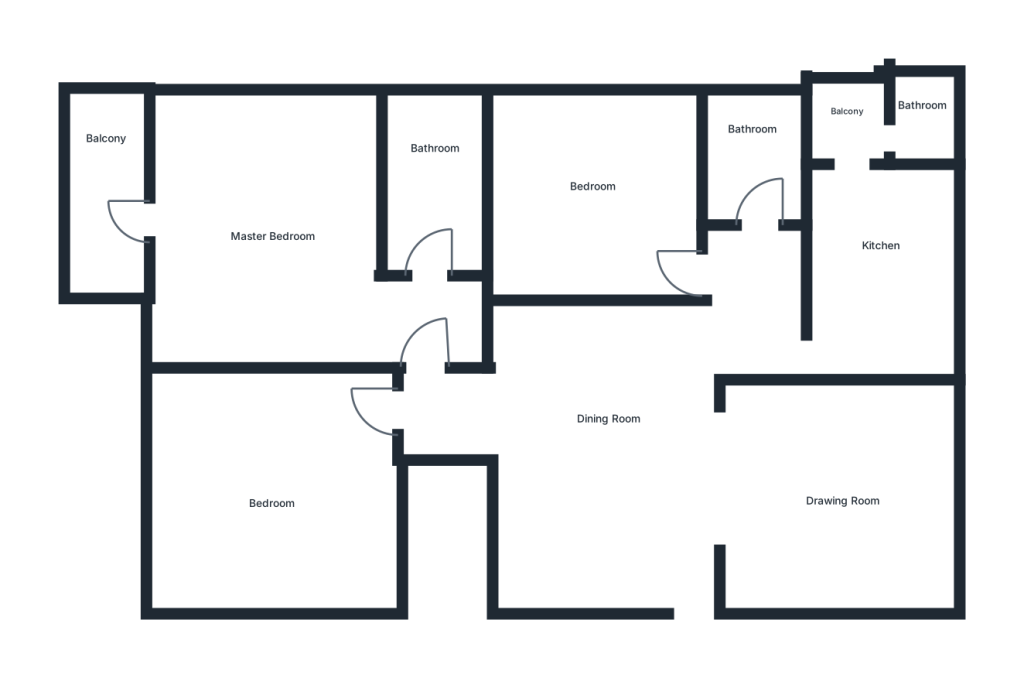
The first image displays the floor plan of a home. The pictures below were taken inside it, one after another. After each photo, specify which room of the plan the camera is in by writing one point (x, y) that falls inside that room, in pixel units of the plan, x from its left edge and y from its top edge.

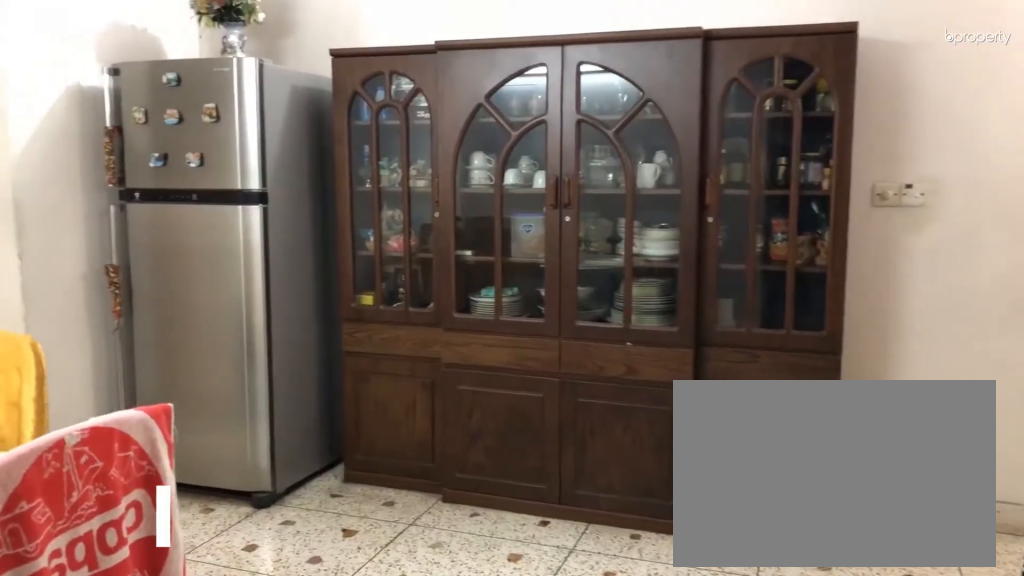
(659, 479)
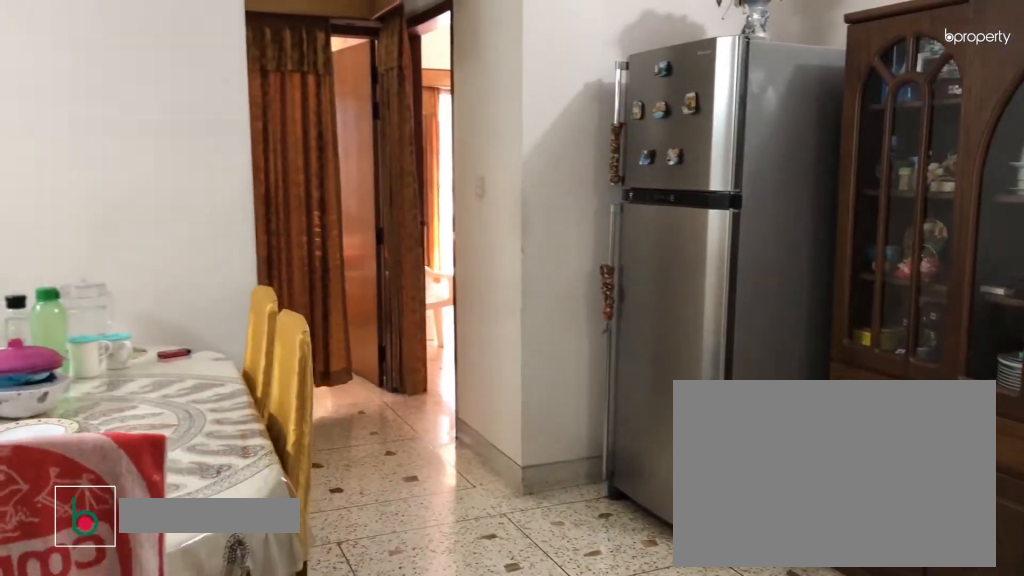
(659, 479)
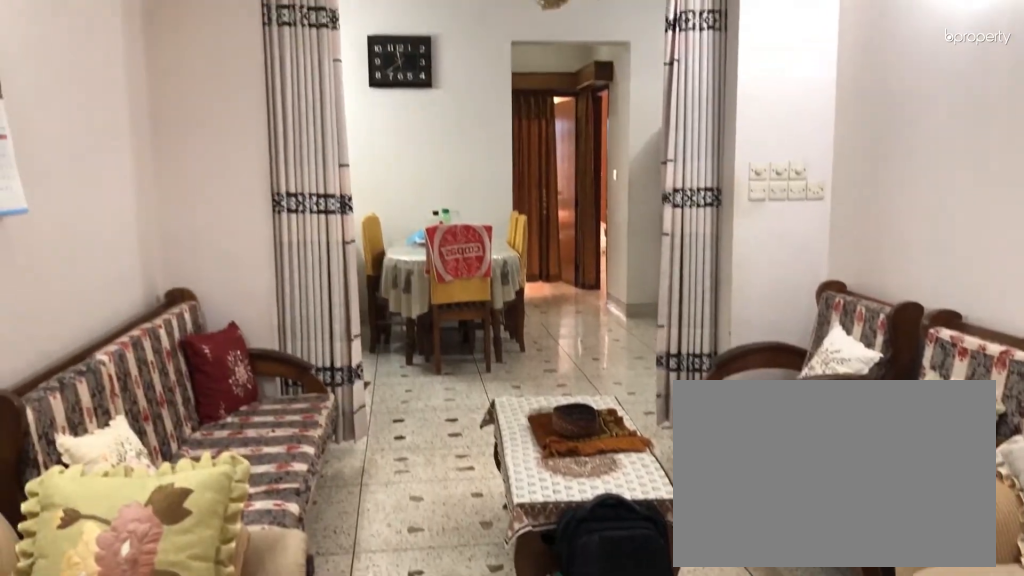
(836, 496)
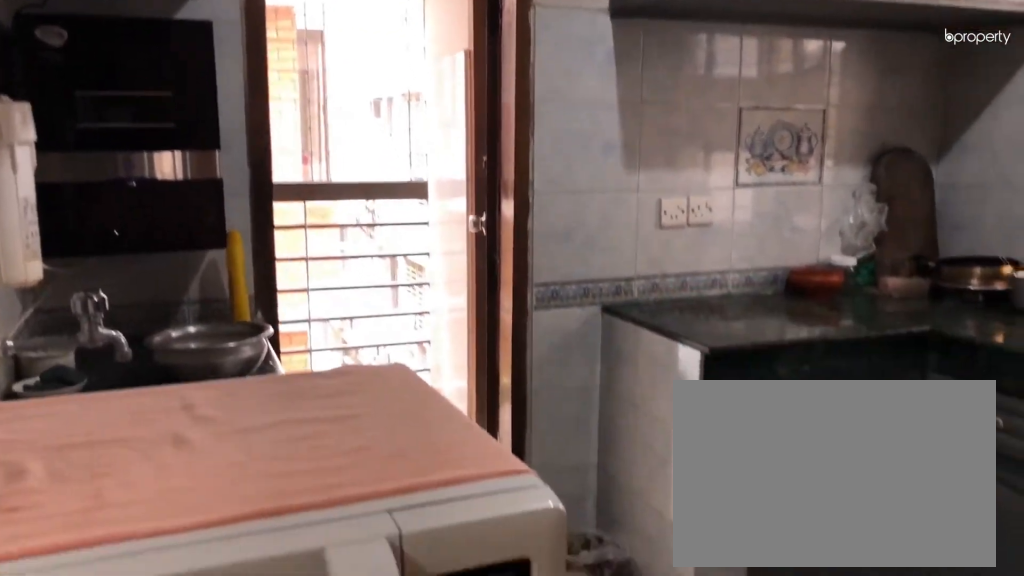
(895, 262)
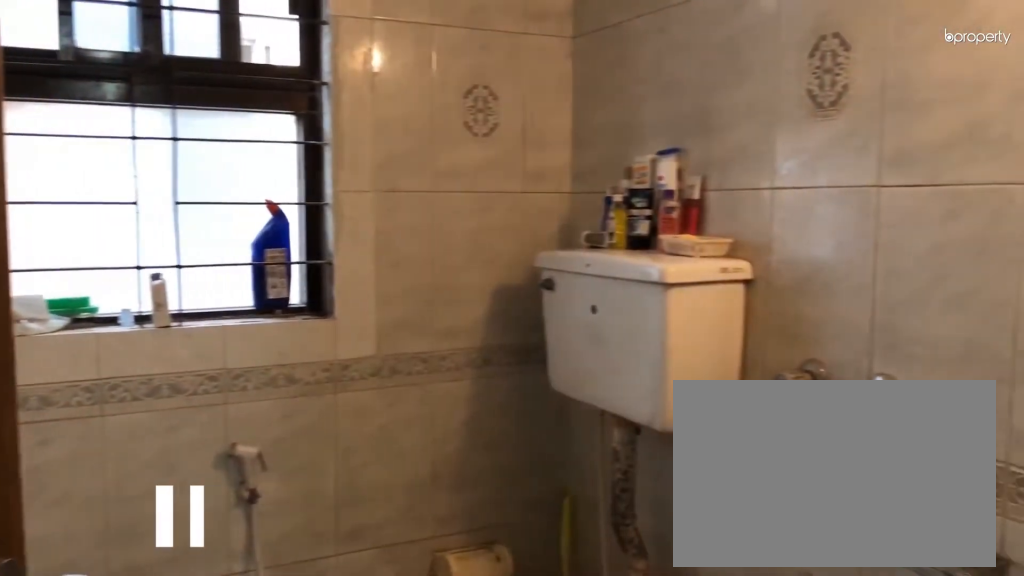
(748, 167)
